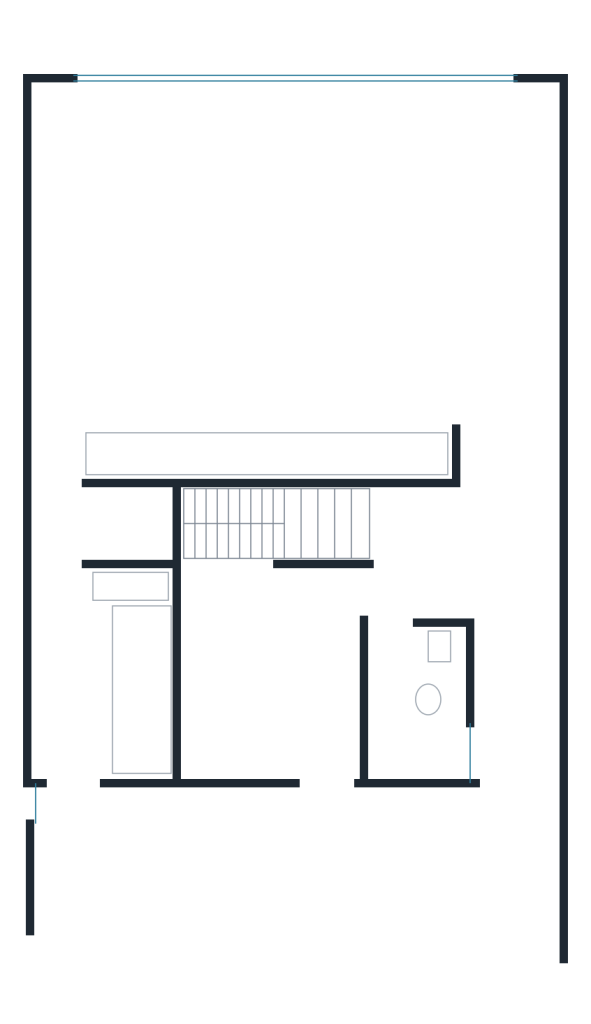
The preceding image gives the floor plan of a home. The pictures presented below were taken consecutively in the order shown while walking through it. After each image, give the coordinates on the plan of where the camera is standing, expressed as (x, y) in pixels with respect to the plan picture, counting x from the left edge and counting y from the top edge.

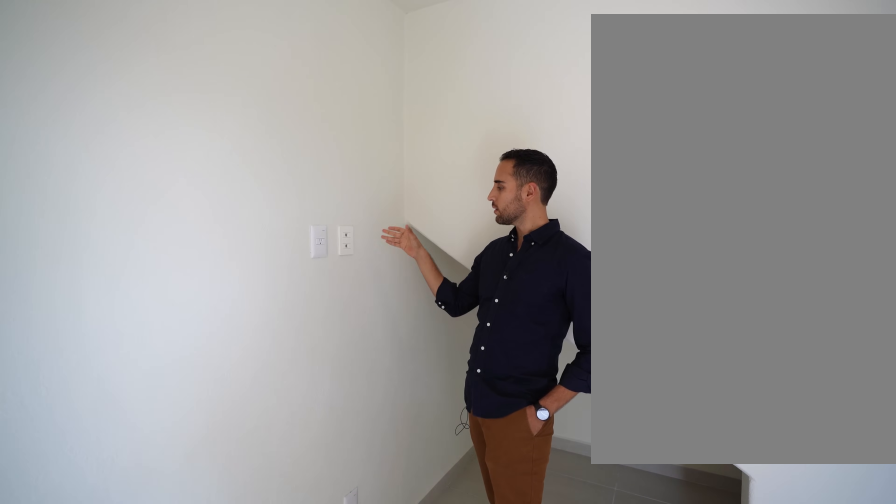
(227, 708)
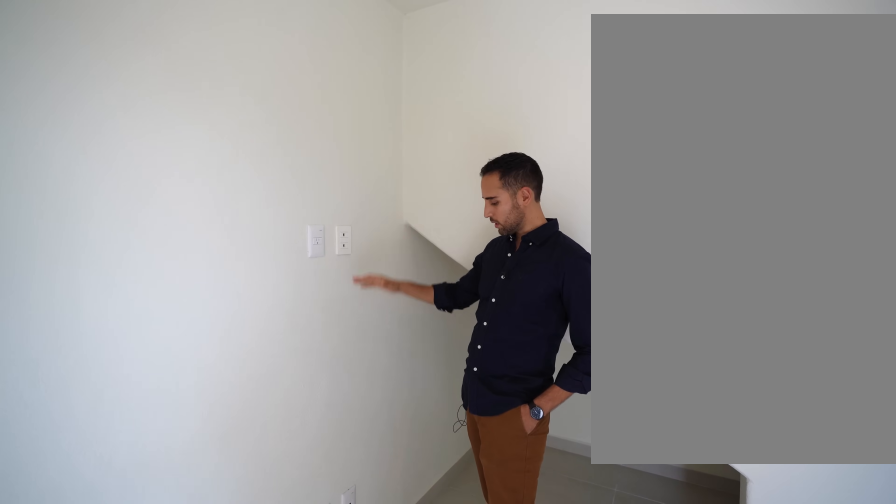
(227, 708)
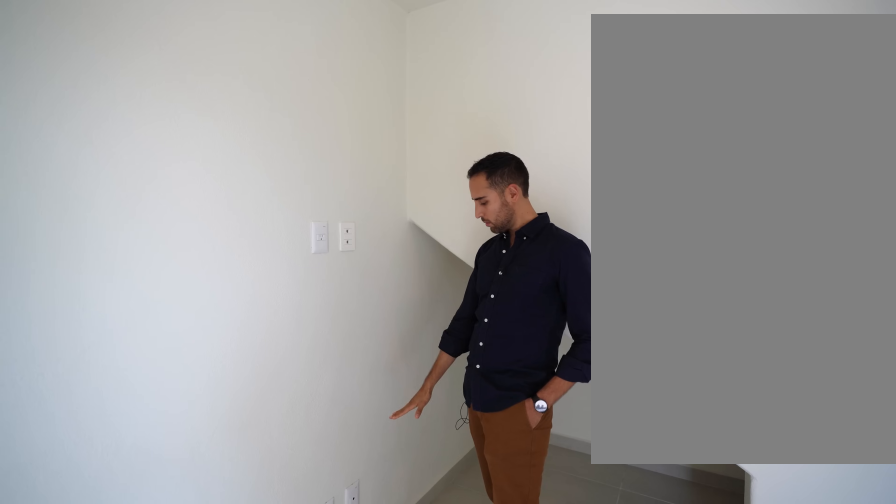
(227, 708)
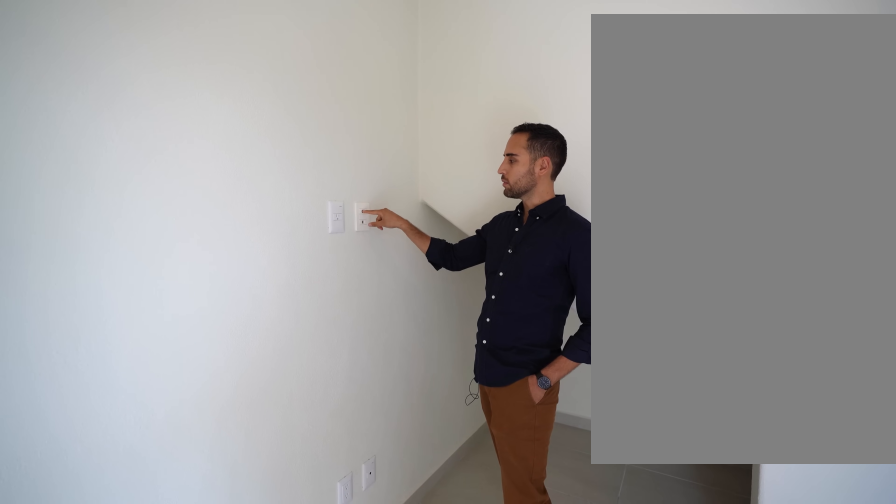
(227, 707)
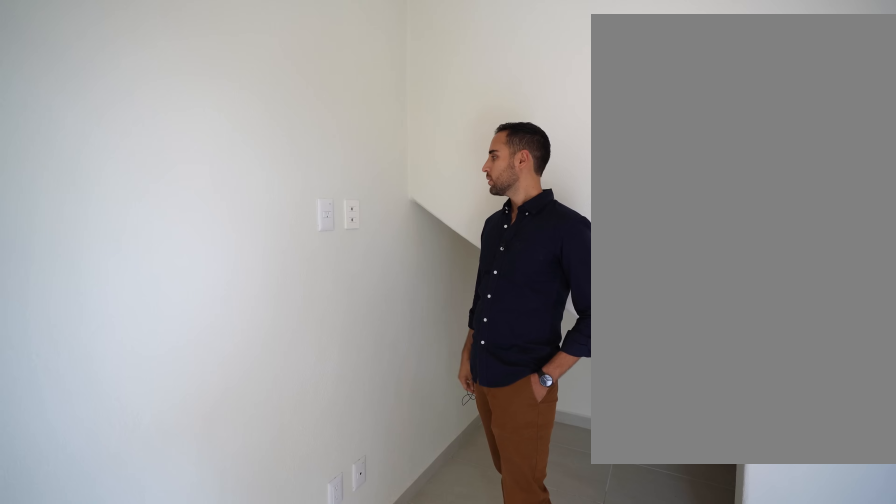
(227, 708)
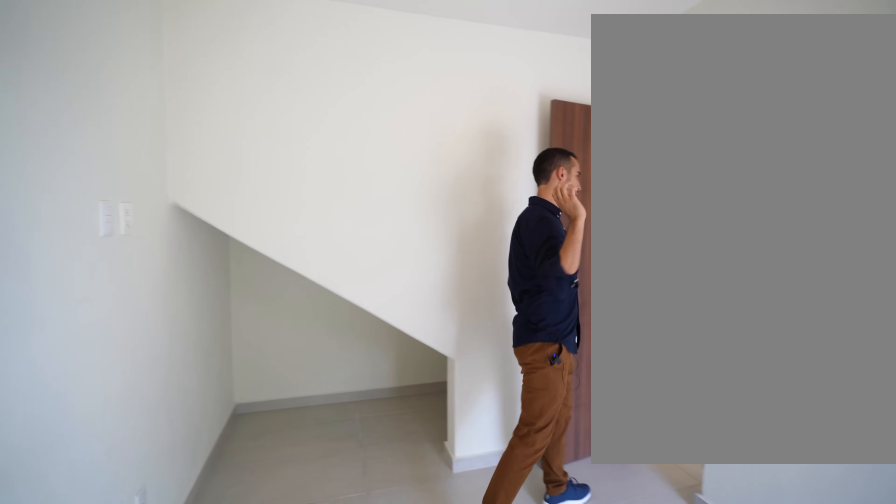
(226, 708)
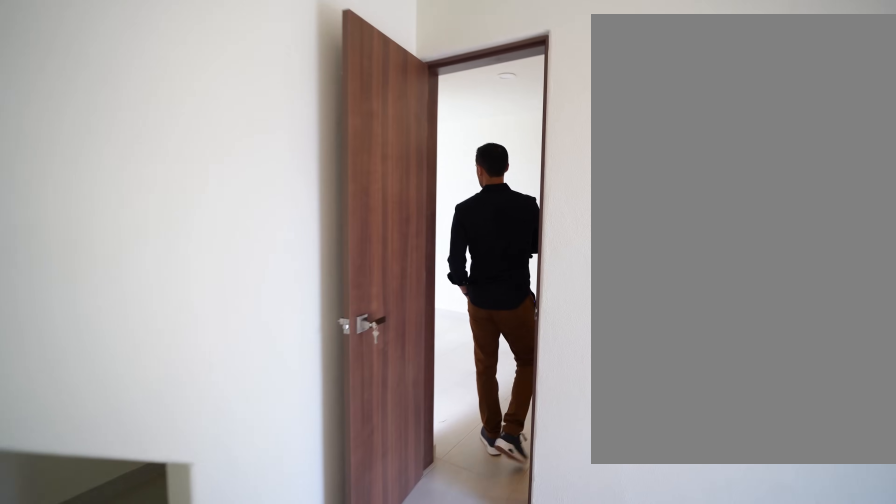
(227, 706)
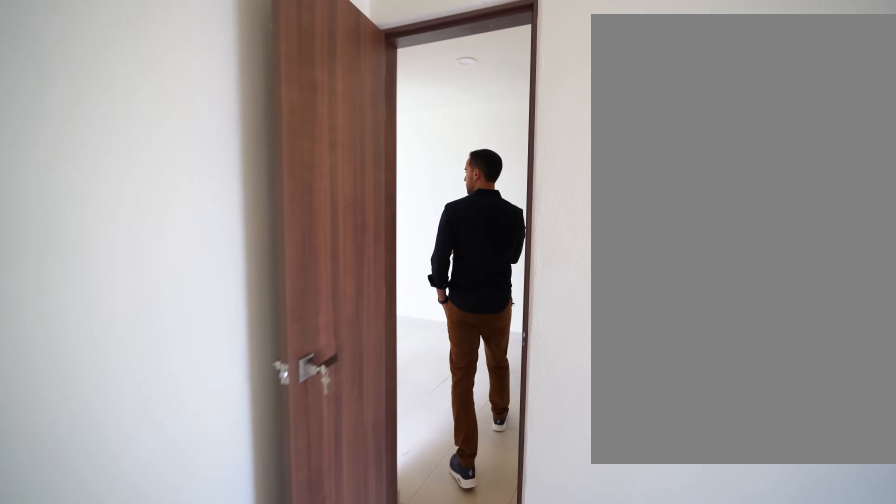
(234, 695)
